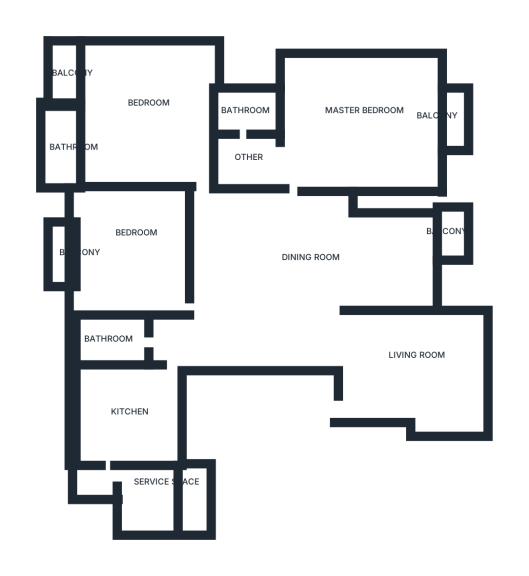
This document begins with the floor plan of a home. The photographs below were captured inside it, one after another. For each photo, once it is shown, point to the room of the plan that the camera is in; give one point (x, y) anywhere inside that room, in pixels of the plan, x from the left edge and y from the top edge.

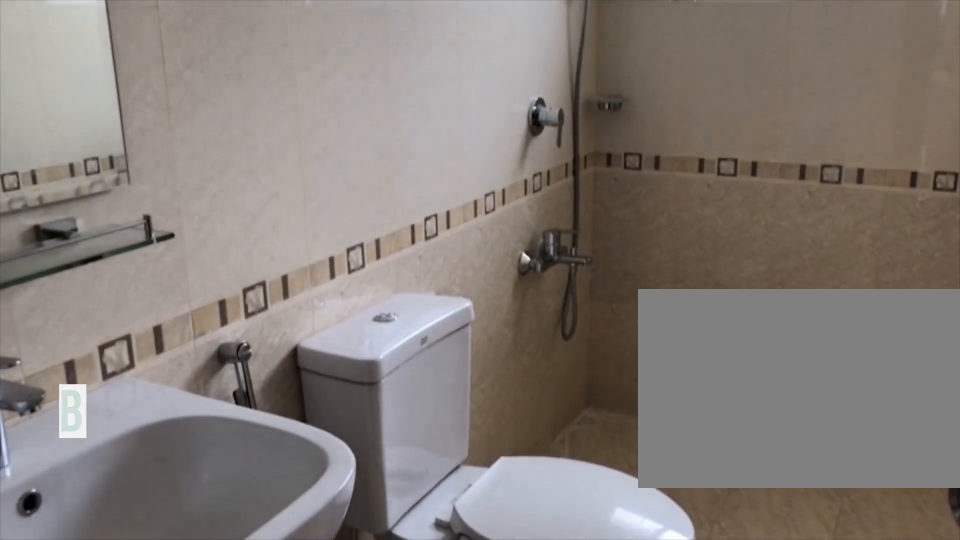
(116, 334)
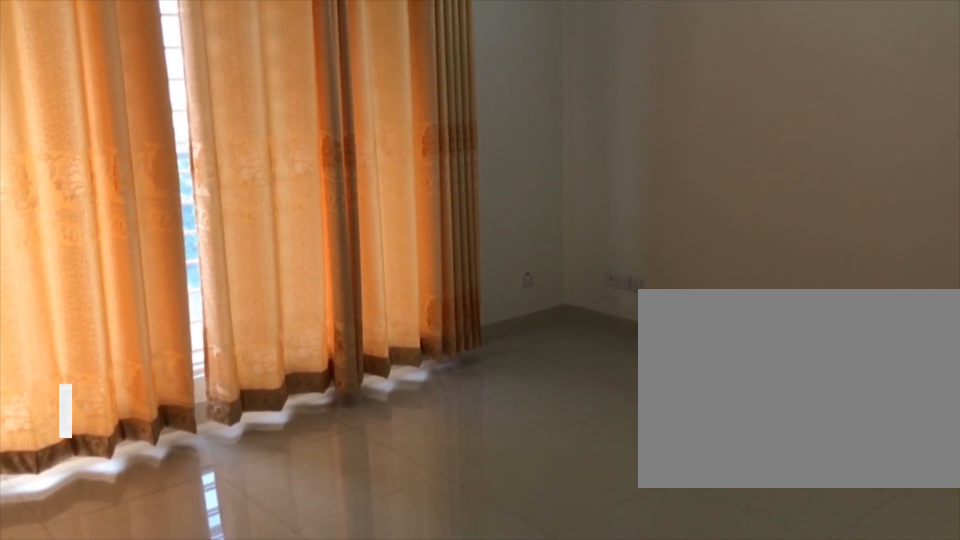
(139, 260)
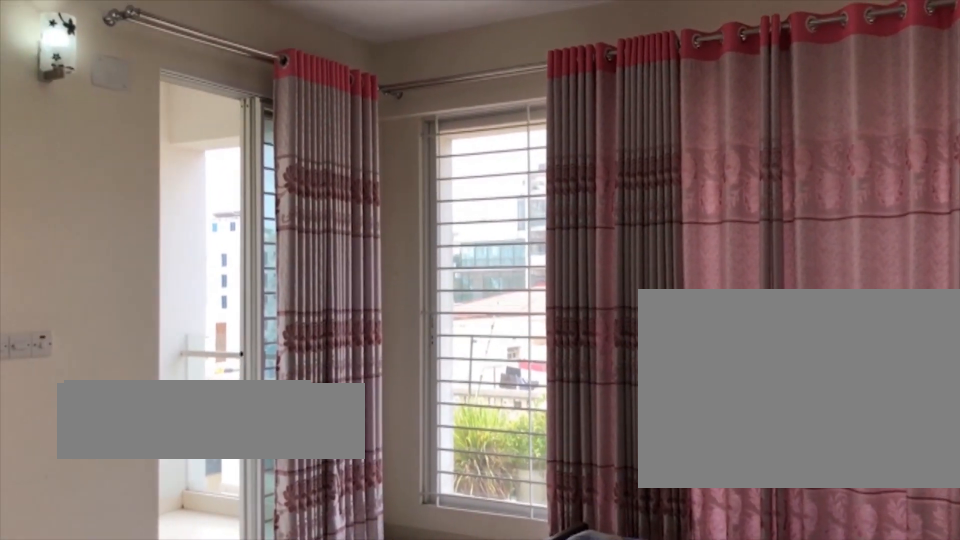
(156, 130)
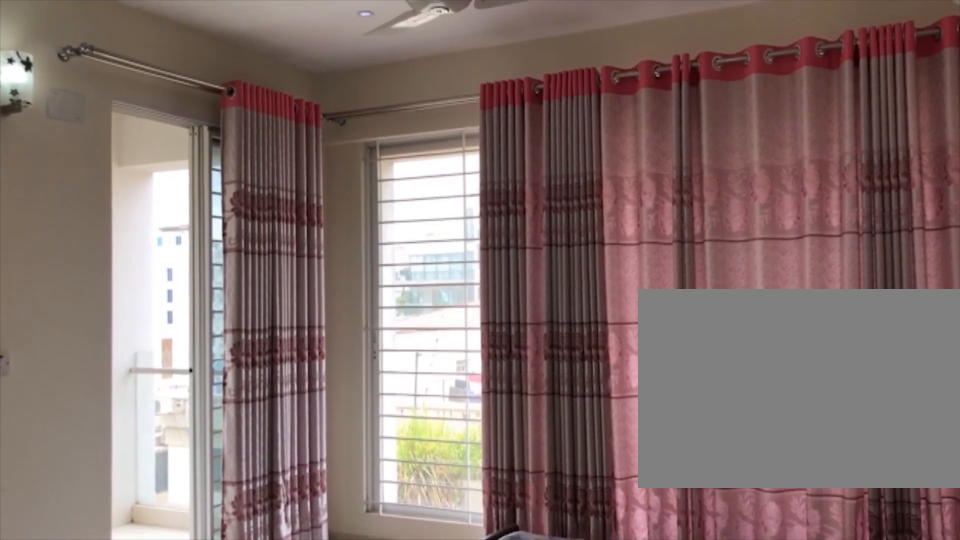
(155, 130)
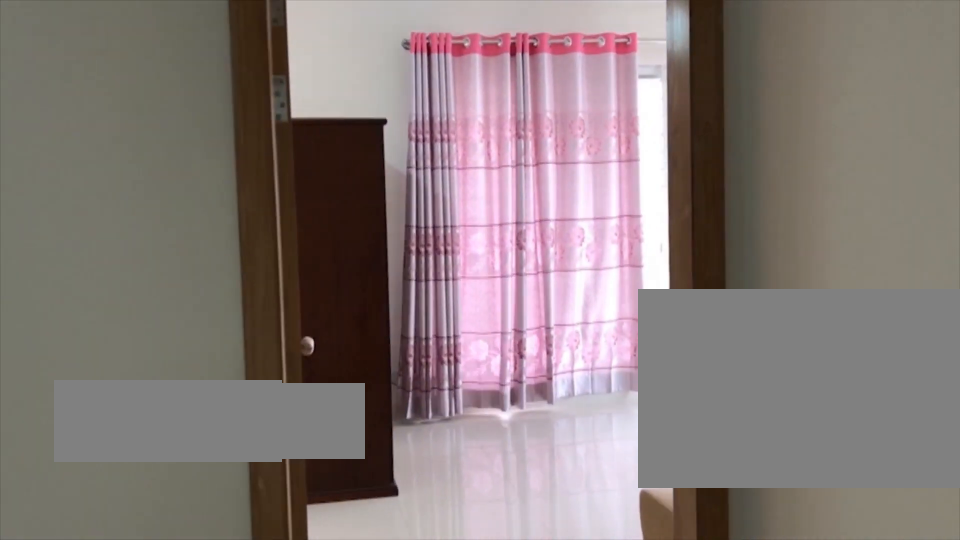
(289, 231)
